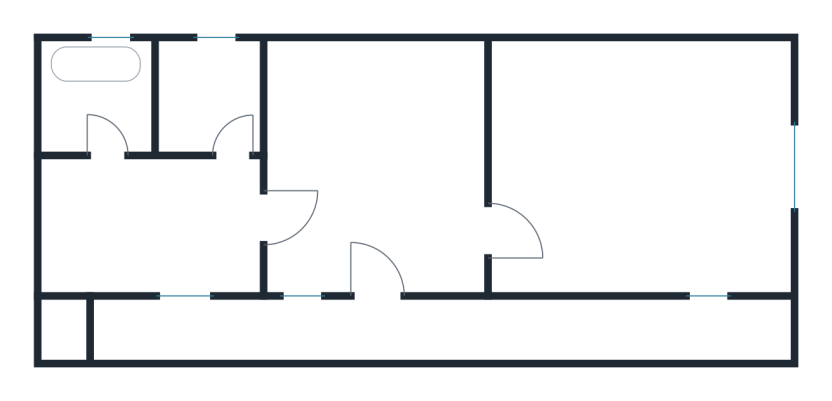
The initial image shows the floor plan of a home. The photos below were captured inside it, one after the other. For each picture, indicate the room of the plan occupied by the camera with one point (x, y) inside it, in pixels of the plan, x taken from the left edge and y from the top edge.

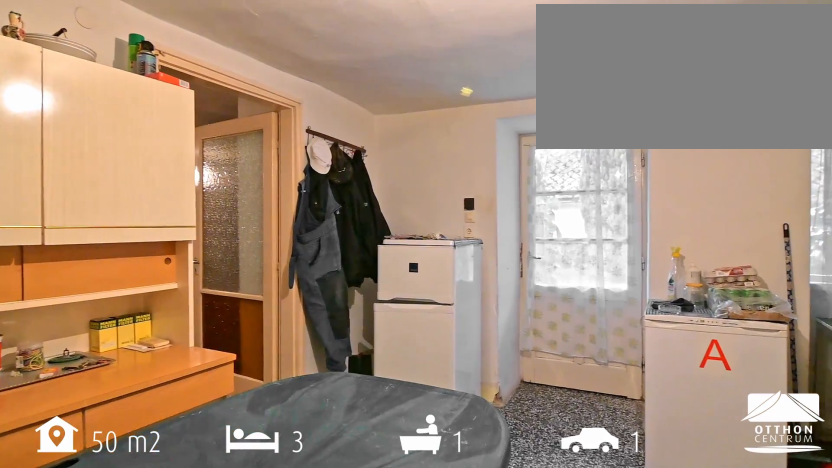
(375, 162)
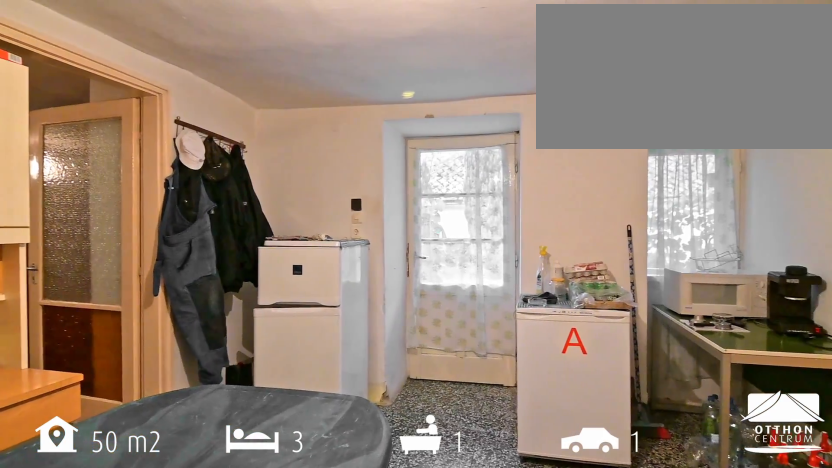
(375, 162)
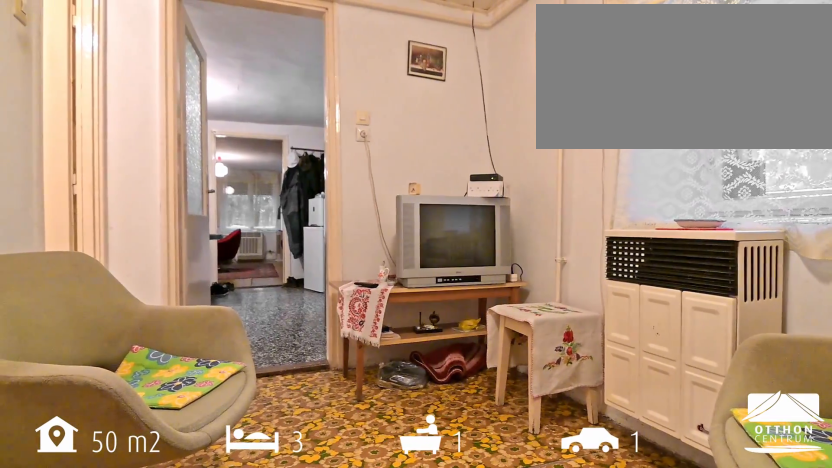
(135, 226)
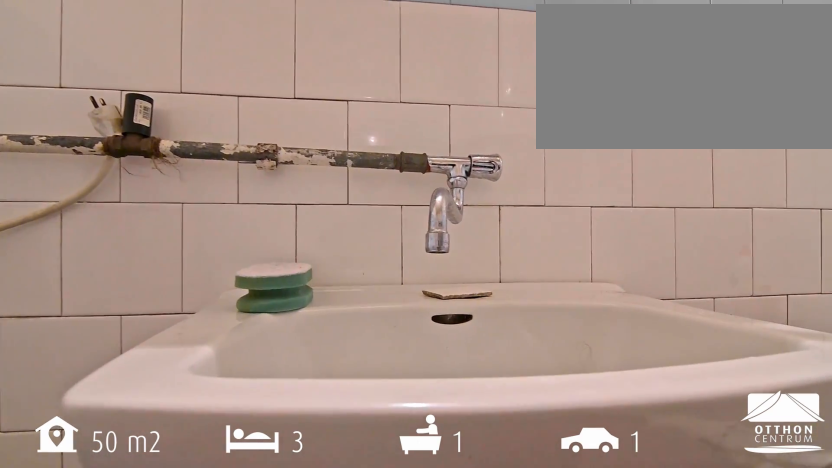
(101, 105)
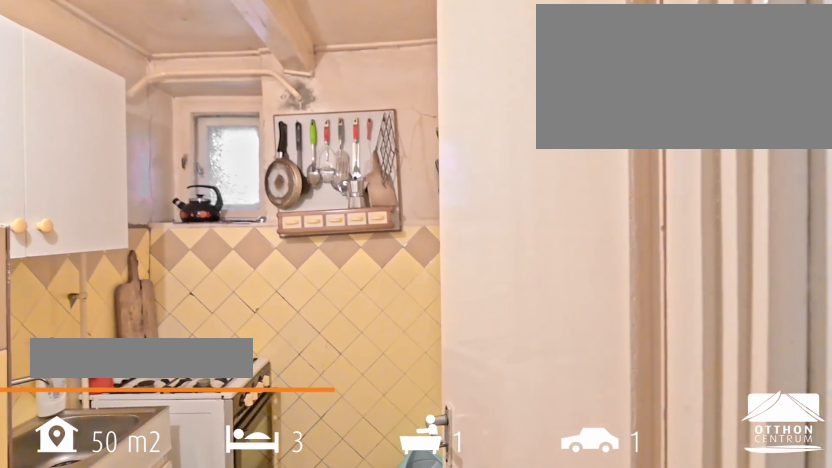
(207, 91)
